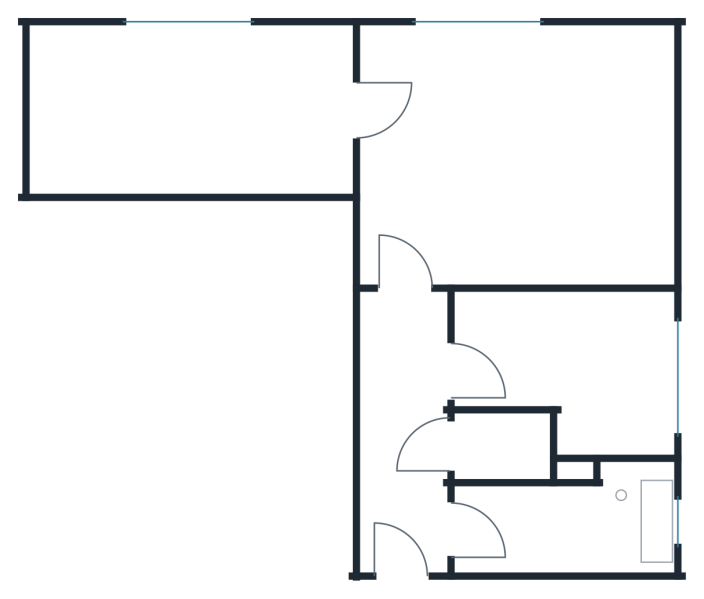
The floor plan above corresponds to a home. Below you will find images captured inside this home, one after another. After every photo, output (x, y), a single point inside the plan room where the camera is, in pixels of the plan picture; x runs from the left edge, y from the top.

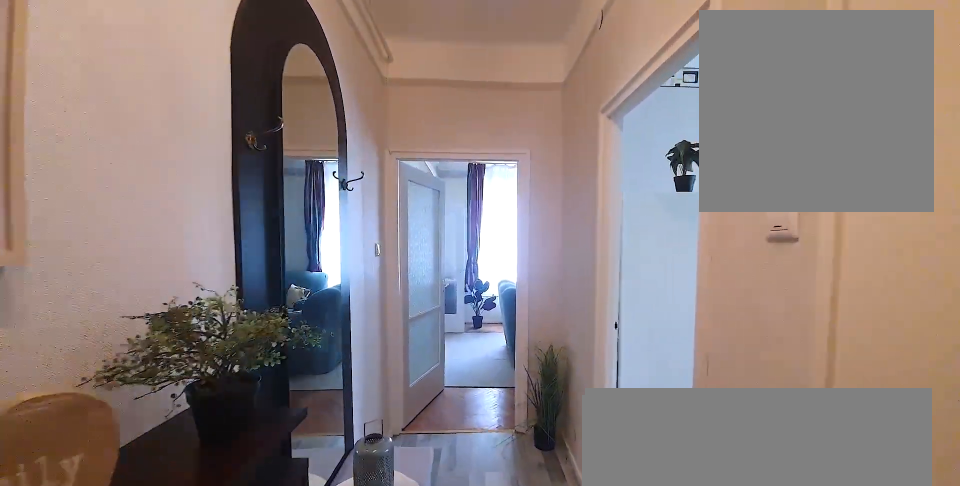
(412, 446)
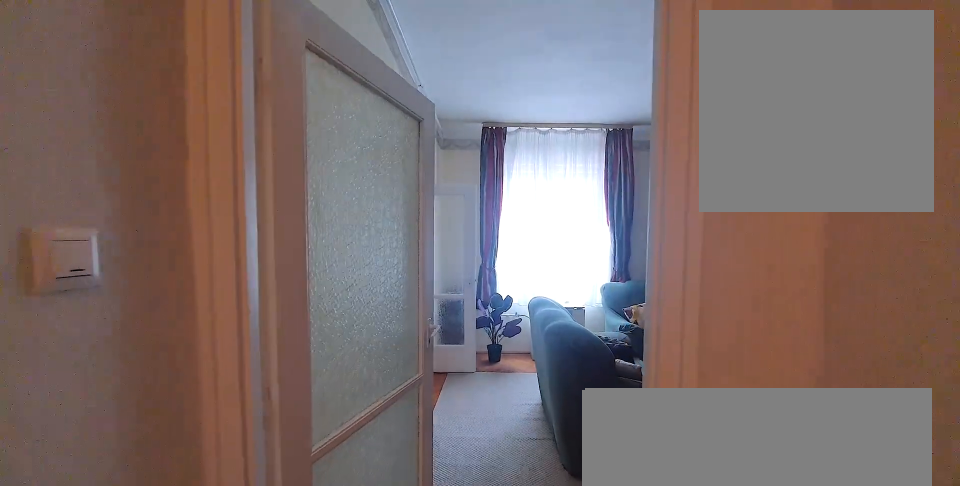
(411, 445)
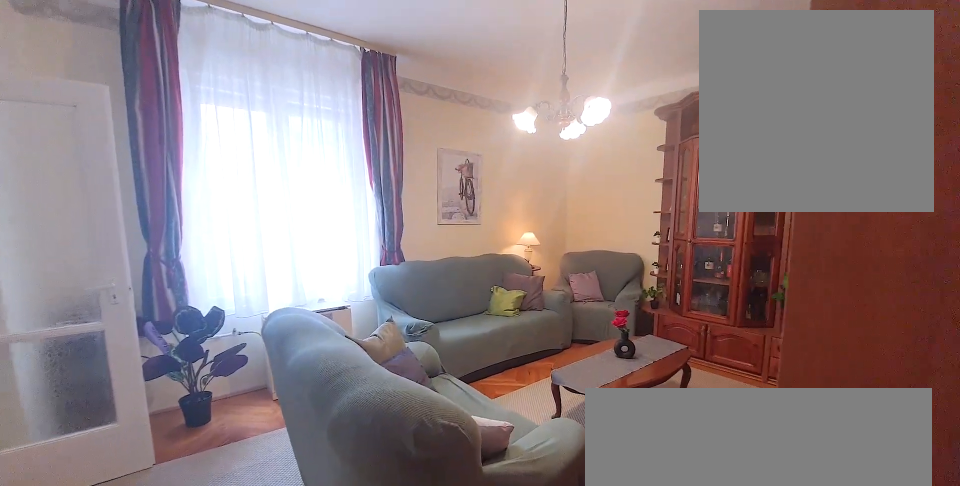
(525, 167)
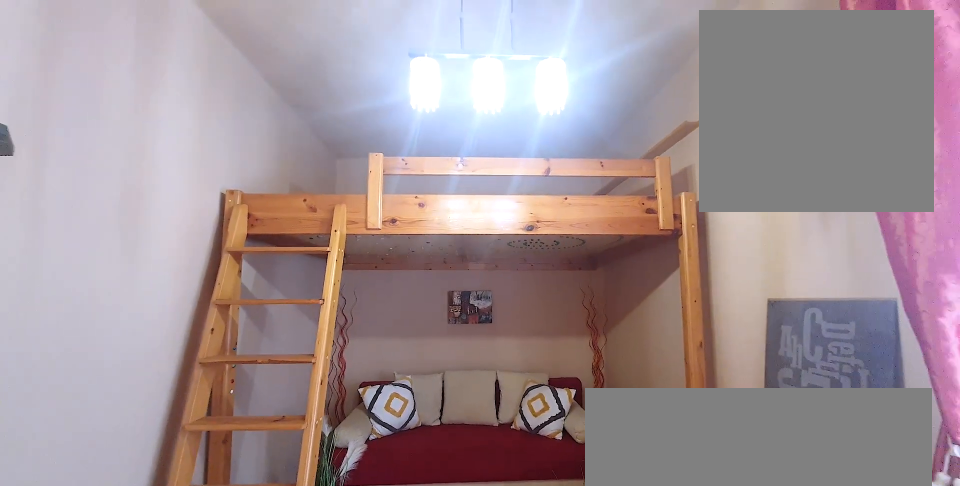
(195, 112)
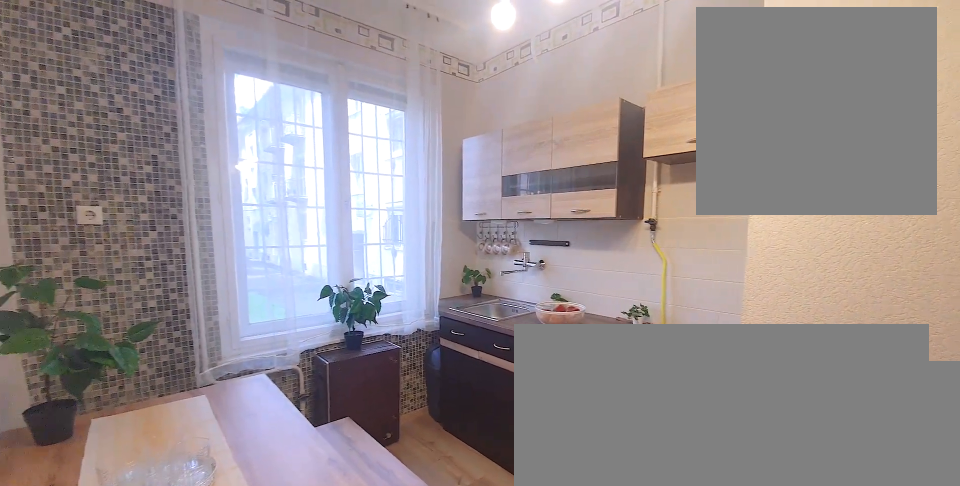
(577, 355)
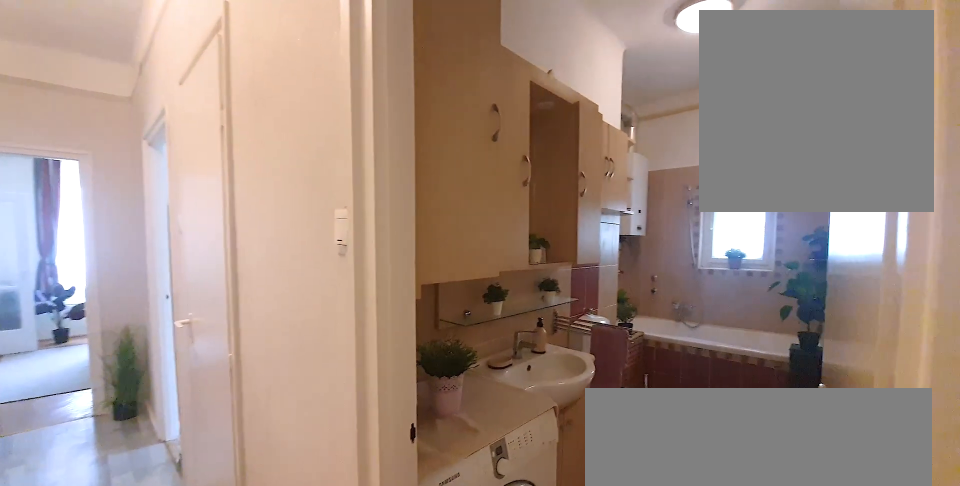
(576, 534)
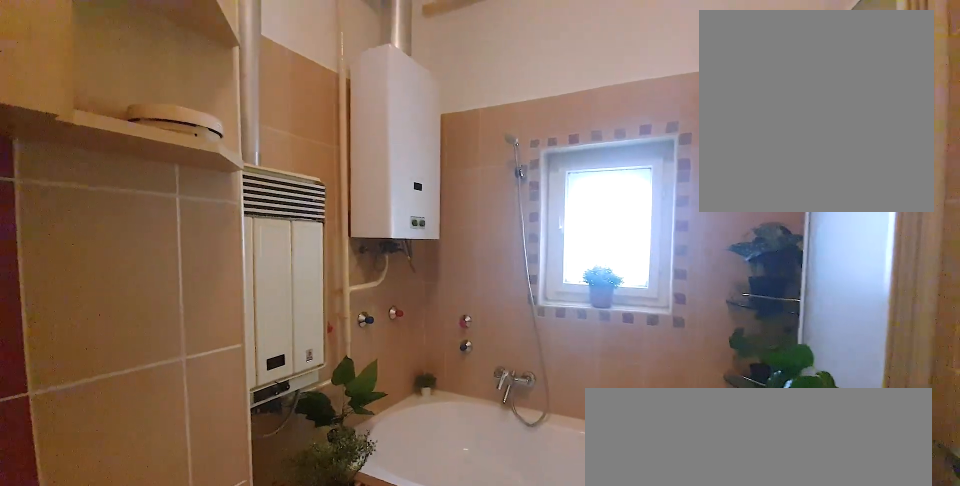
(577, 534)
